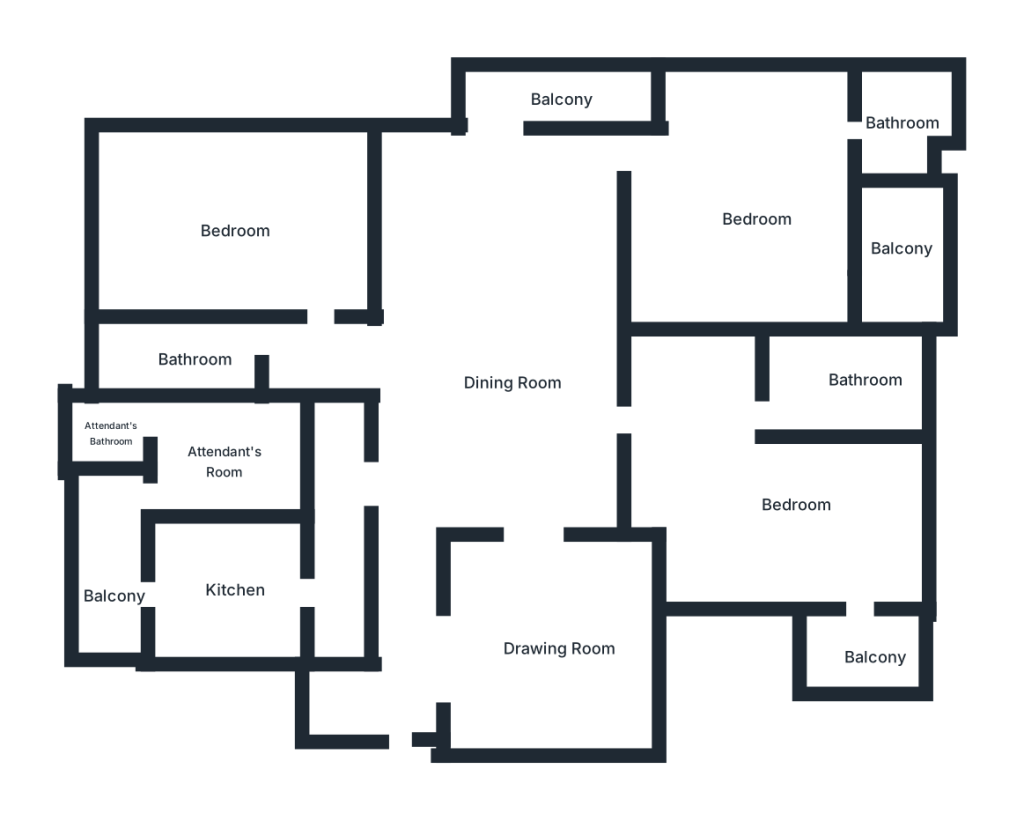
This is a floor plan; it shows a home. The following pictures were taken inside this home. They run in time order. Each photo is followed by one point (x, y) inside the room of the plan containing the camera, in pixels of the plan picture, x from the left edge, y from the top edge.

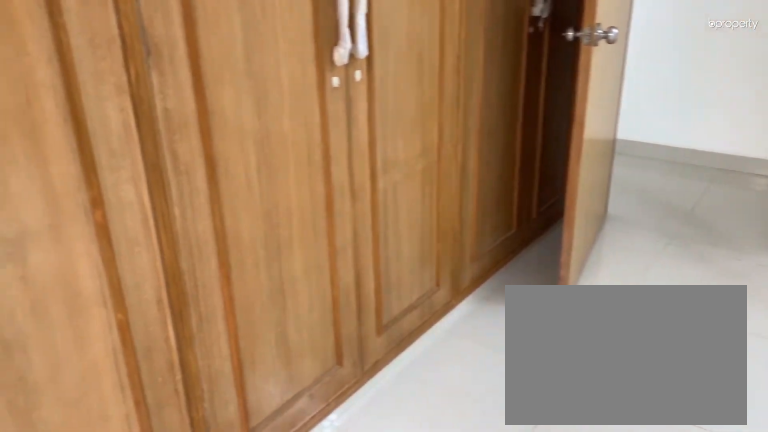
(234, 234)
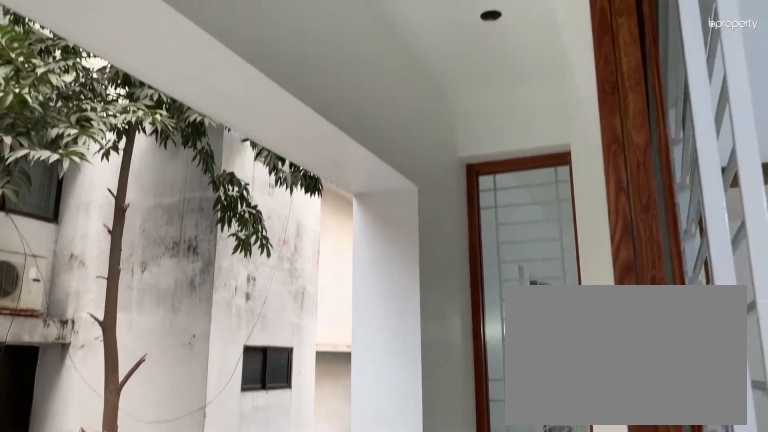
(555, 96)
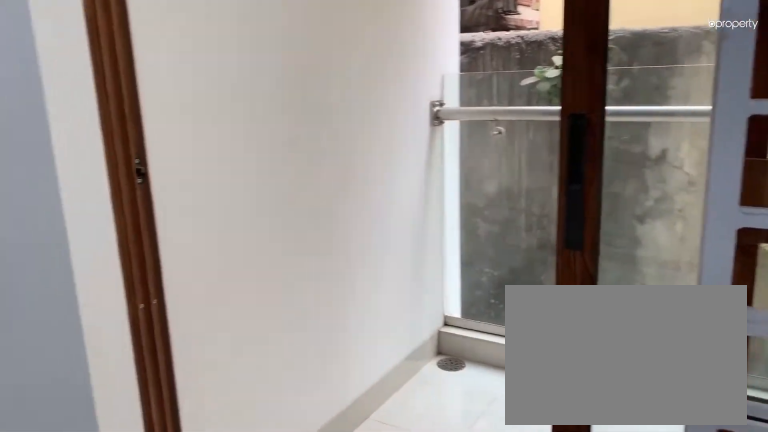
(759, 216)
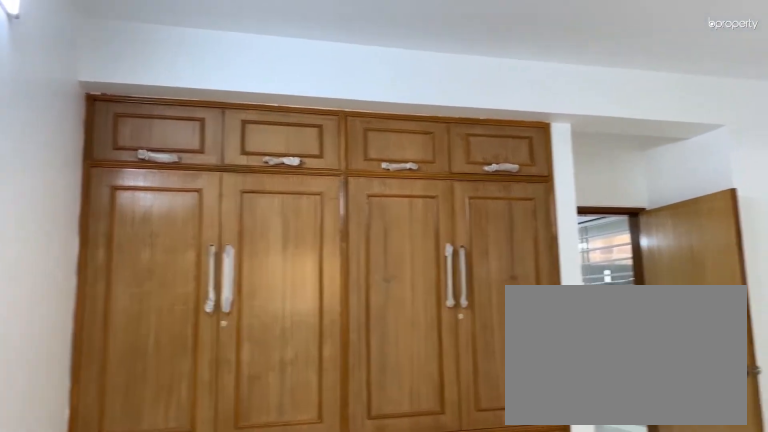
(759, 216)
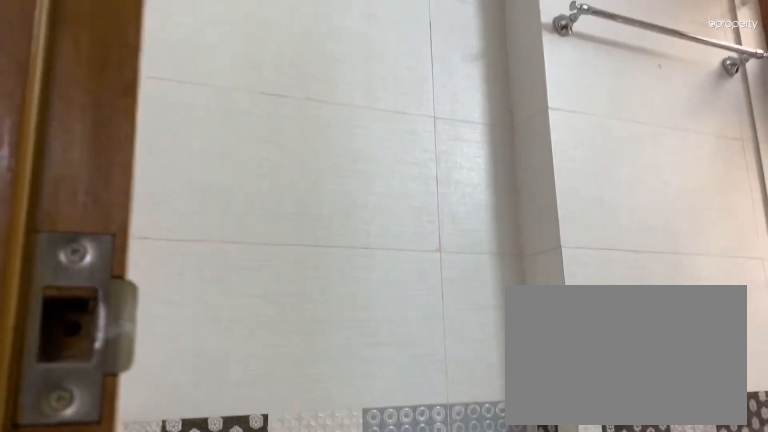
(906, 128)
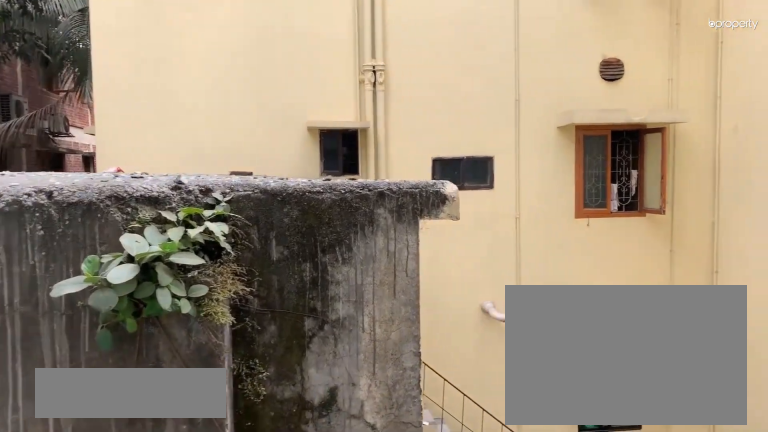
(906, 245)
